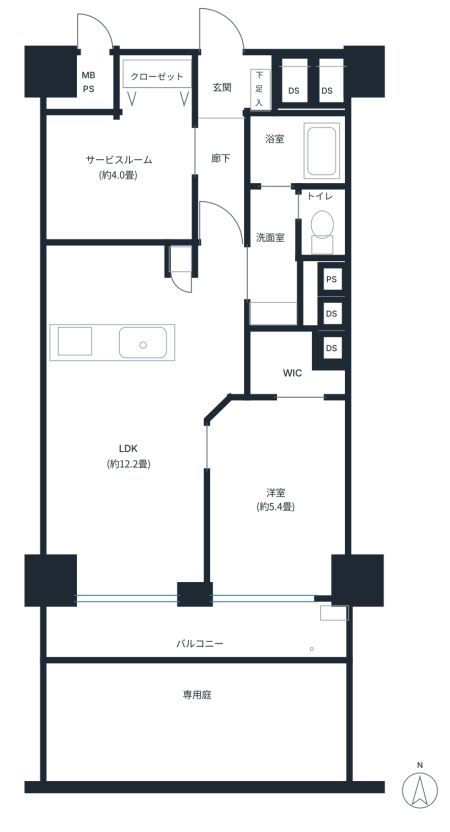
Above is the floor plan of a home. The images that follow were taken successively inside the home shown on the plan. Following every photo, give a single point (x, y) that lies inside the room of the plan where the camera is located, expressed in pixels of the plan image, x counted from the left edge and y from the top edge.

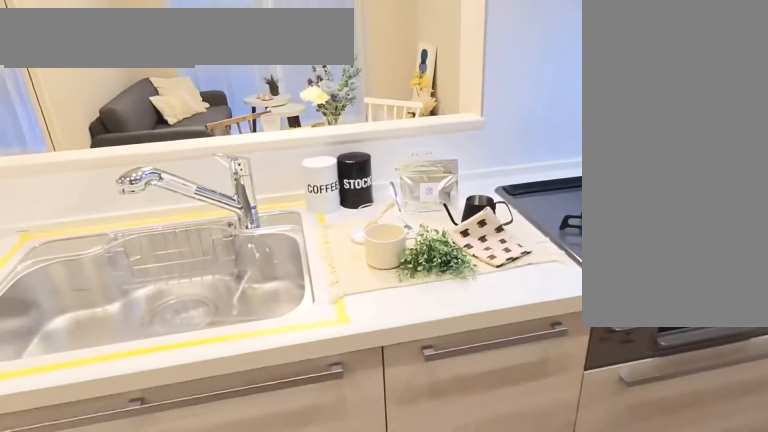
(120, 285)
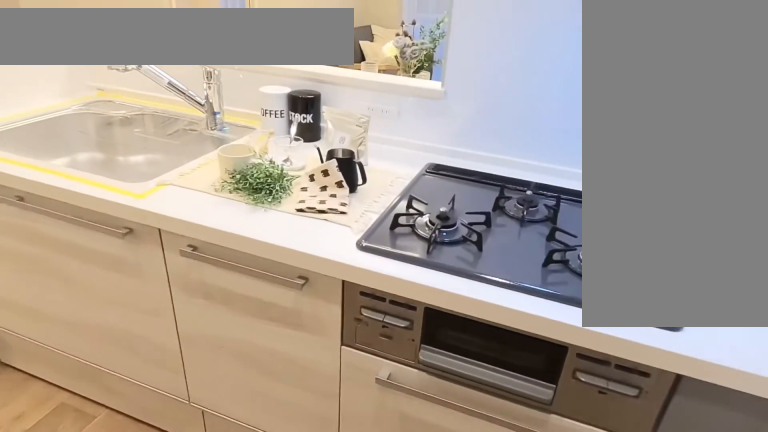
(119, 285)
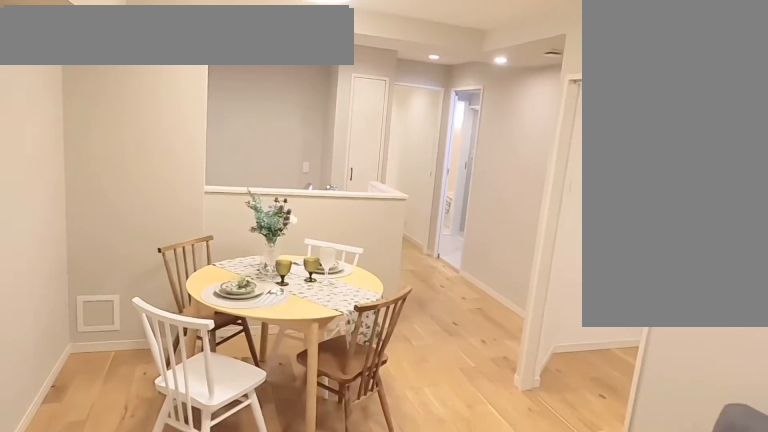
(132, 465)
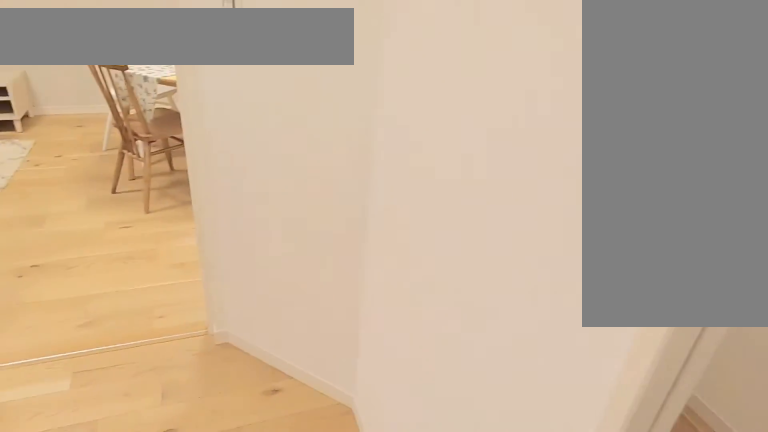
(286, 495)
